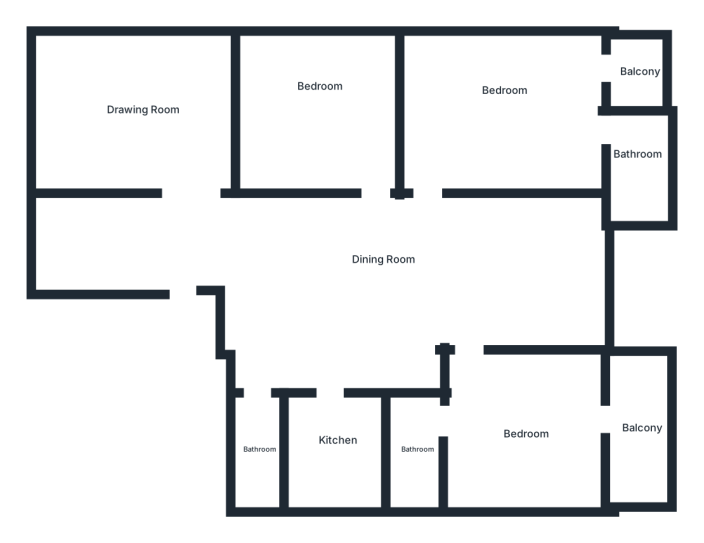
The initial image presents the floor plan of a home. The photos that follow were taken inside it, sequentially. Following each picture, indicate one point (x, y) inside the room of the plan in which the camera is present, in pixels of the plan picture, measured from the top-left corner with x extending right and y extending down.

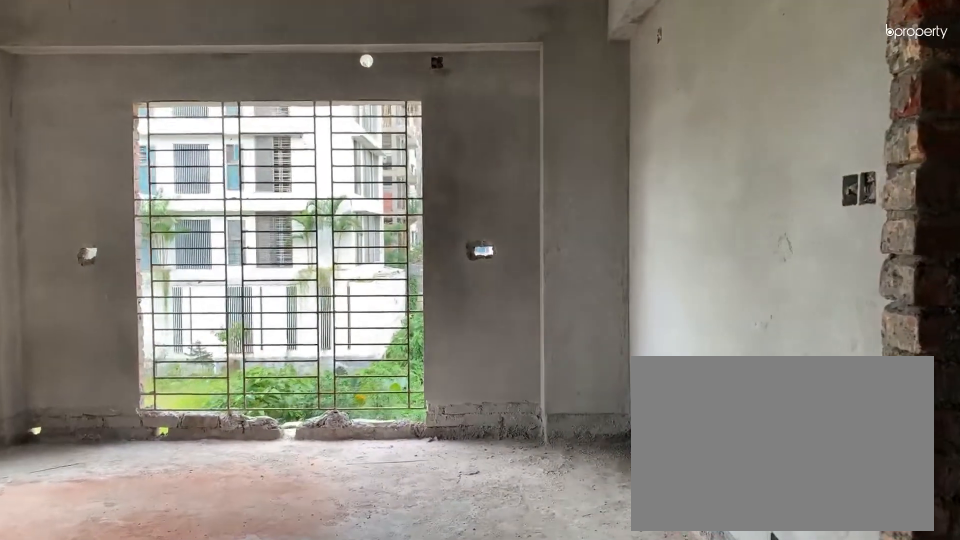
(180, 228)
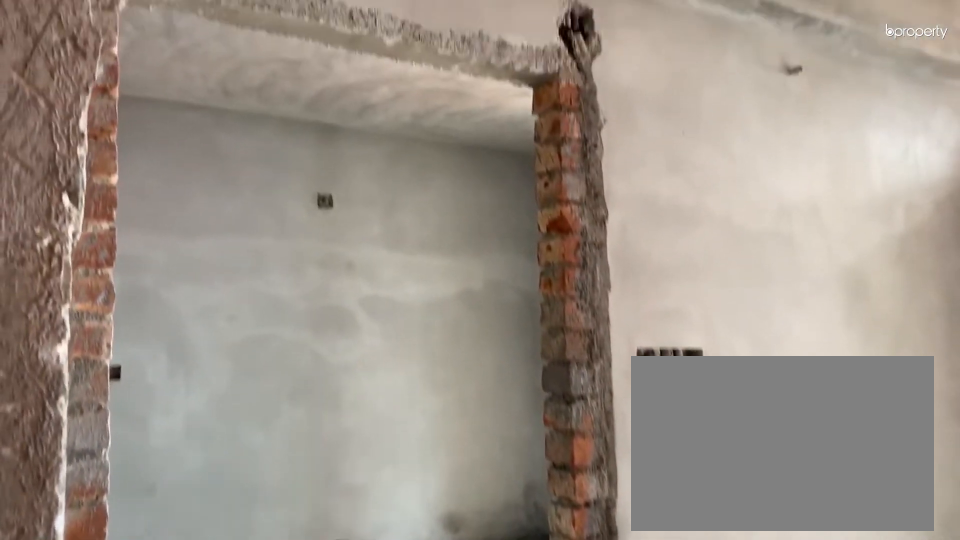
(526, 428)
